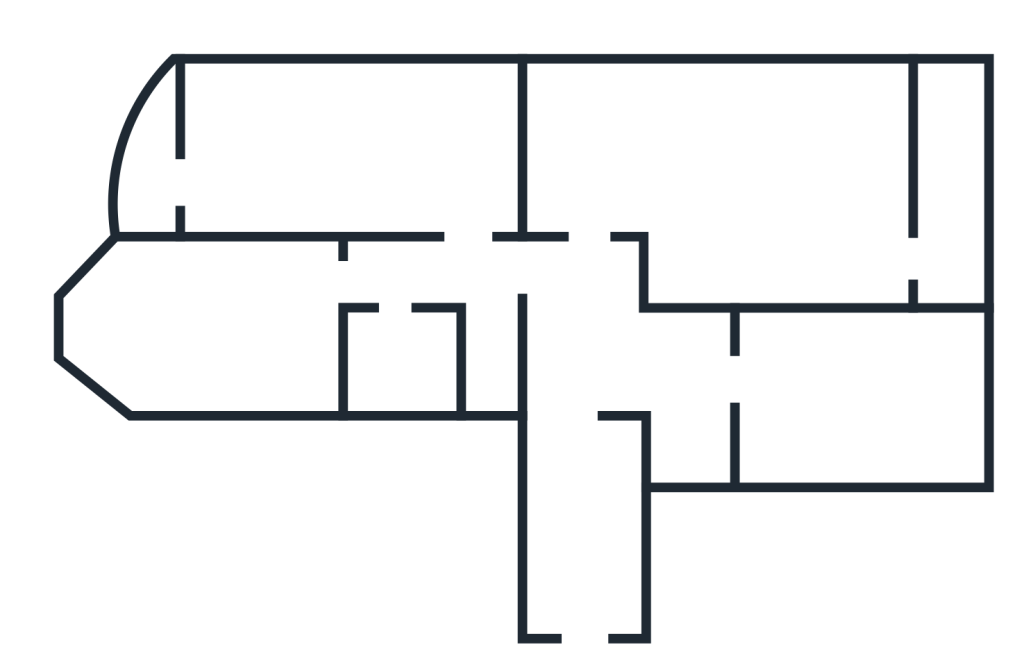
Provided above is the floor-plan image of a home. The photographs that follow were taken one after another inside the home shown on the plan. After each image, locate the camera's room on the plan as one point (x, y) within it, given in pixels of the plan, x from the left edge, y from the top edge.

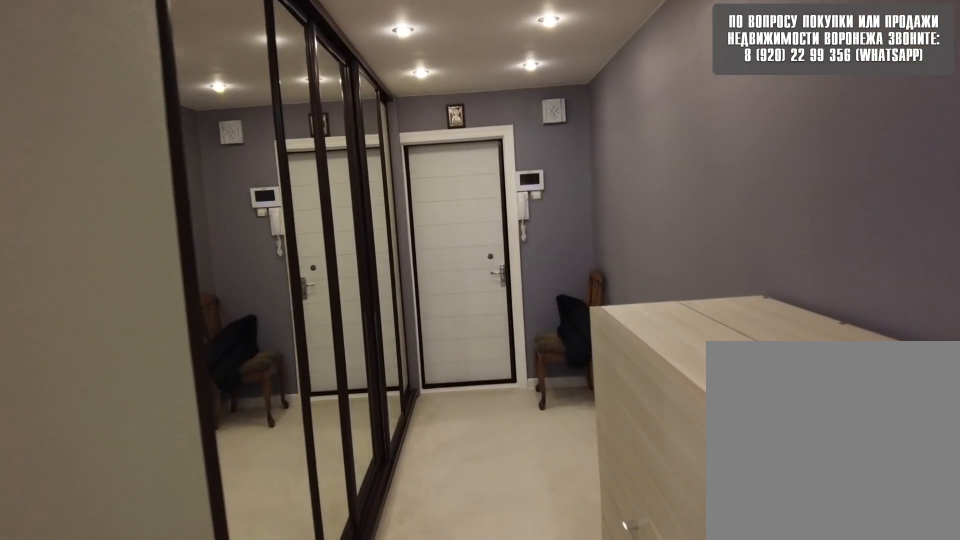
(591, 607)
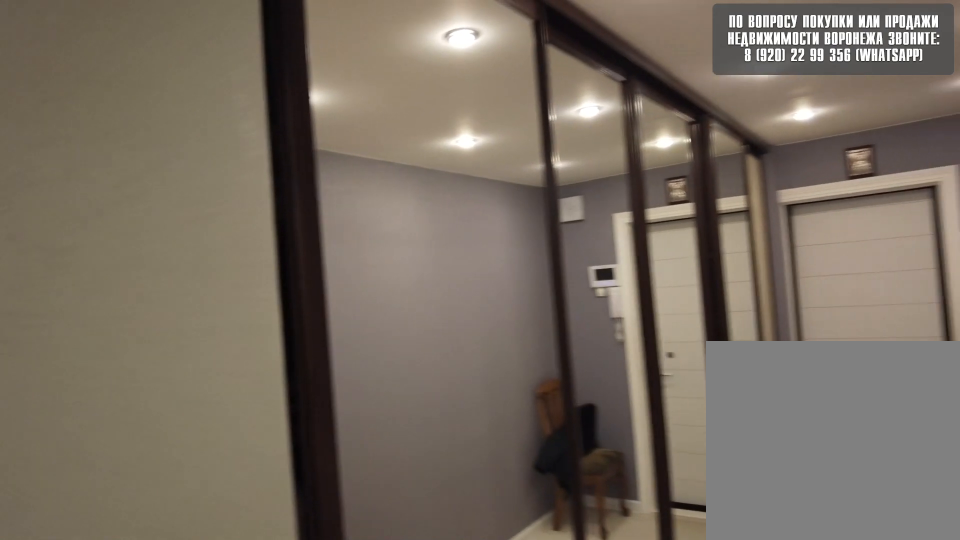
(590, 374)
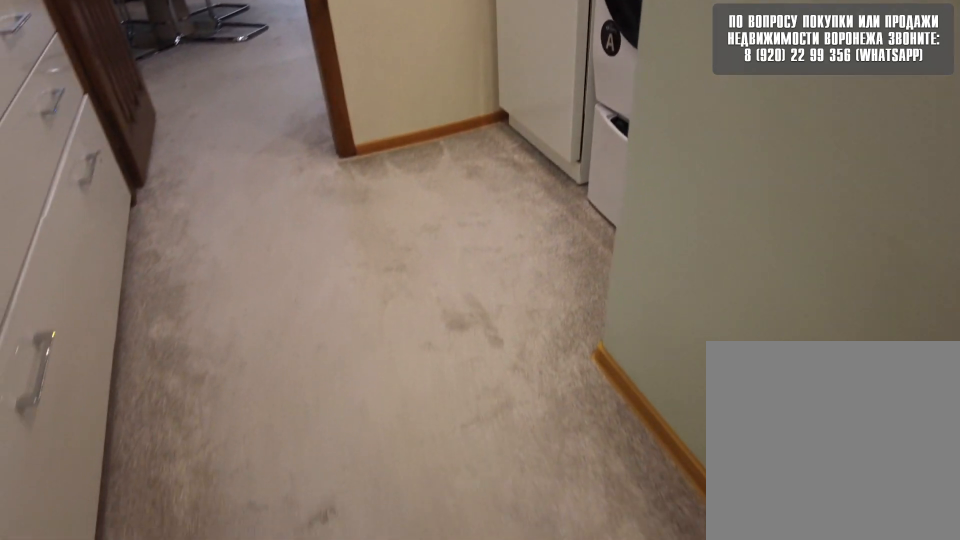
(700, 382)
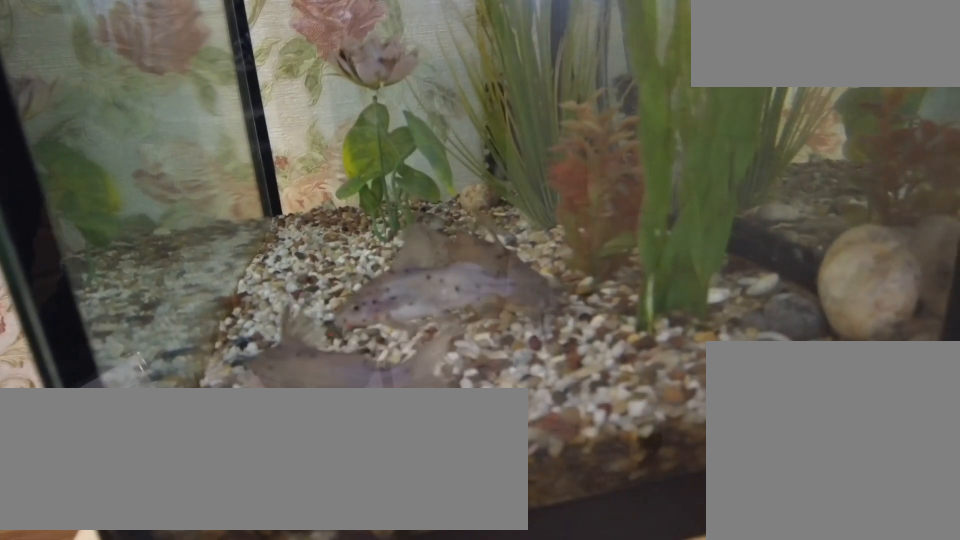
(819, 399)
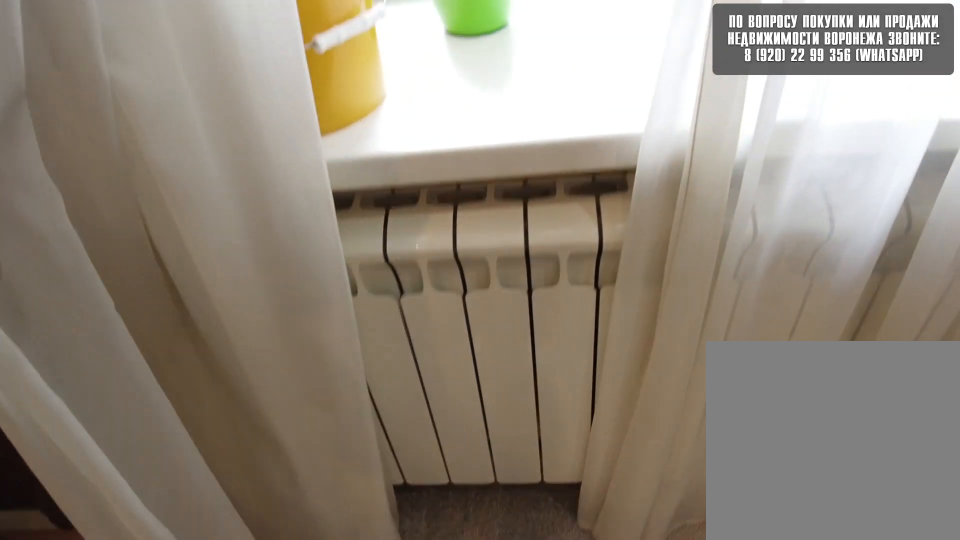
(819, 399)
